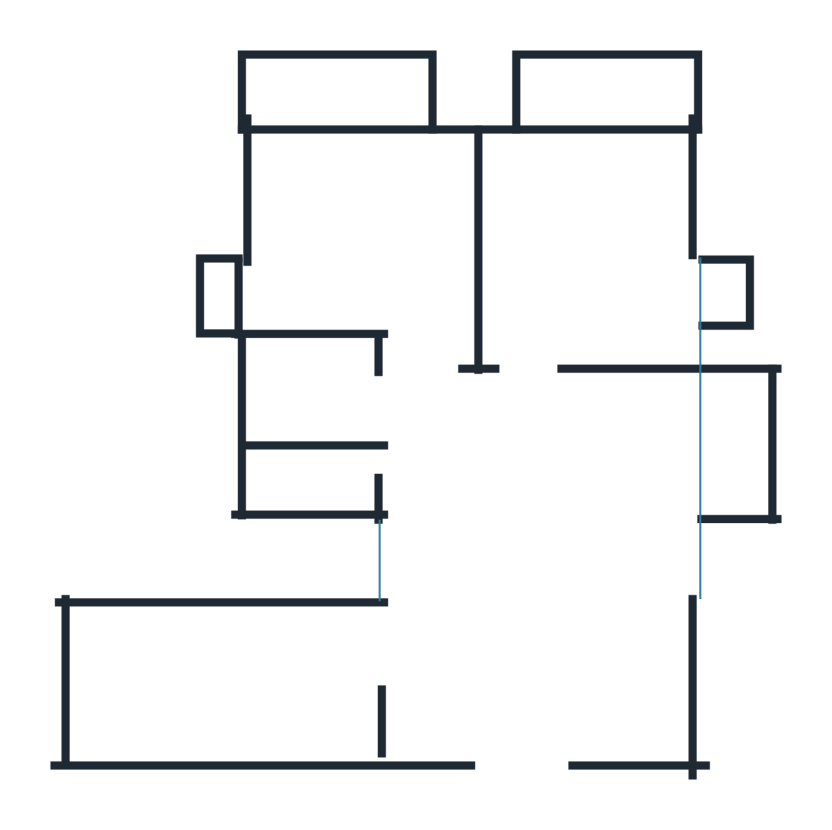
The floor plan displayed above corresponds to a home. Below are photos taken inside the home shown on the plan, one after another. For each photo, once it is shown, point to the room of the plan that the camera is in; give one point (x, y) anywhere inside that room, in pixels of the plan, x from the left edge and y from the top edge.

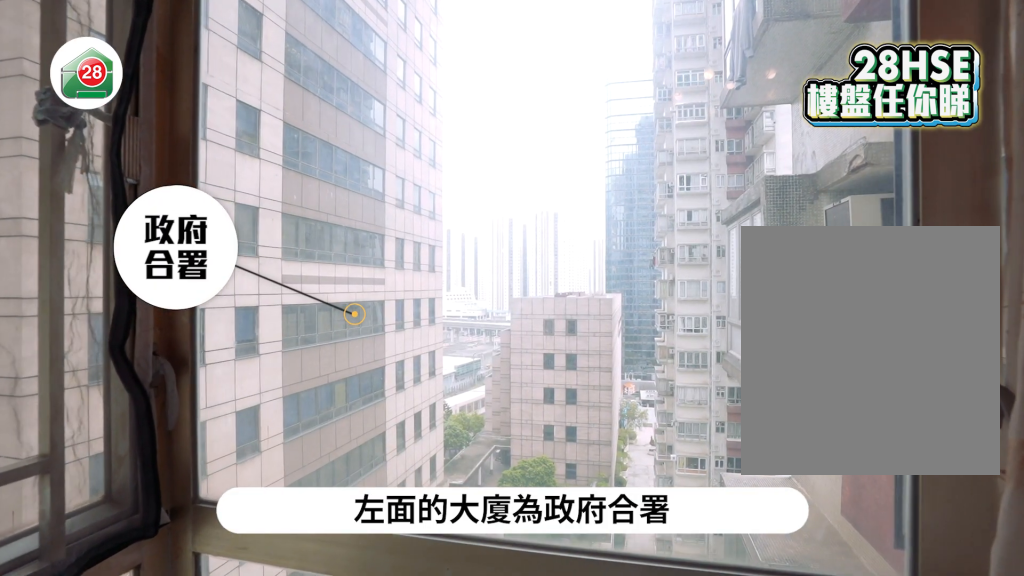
(541, 584)
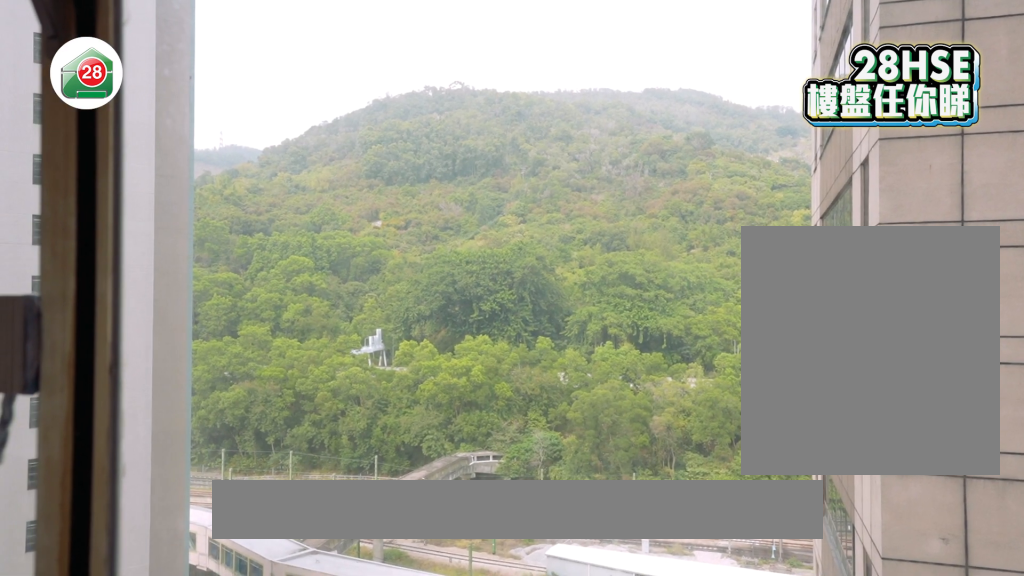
(589, 249)
